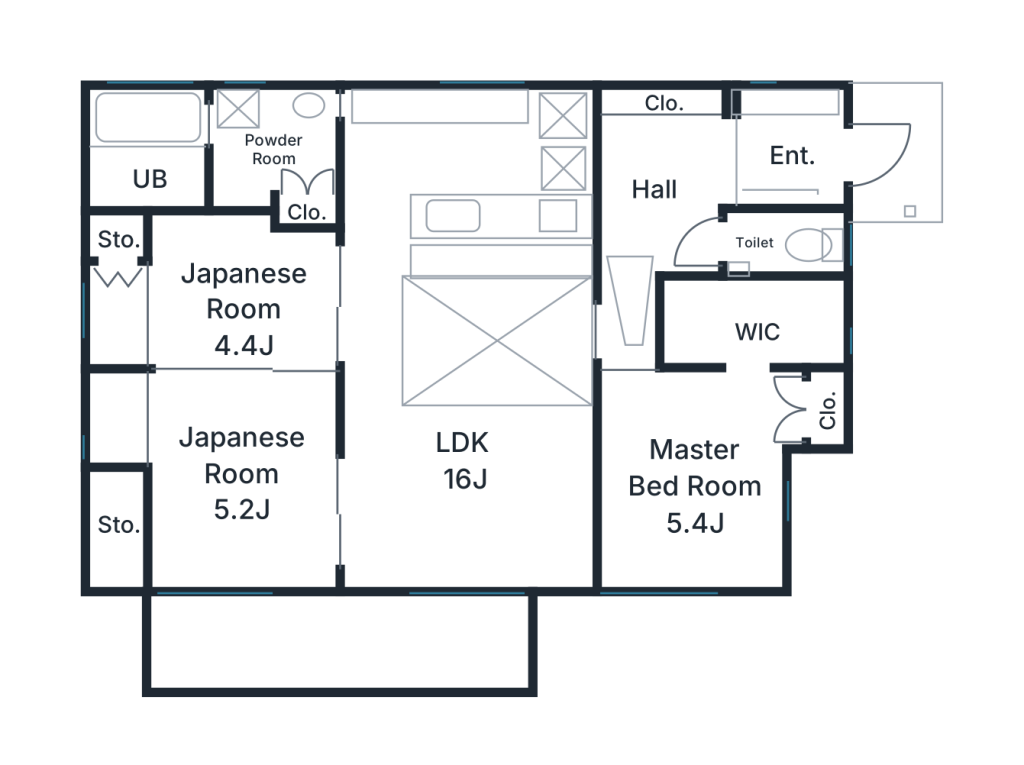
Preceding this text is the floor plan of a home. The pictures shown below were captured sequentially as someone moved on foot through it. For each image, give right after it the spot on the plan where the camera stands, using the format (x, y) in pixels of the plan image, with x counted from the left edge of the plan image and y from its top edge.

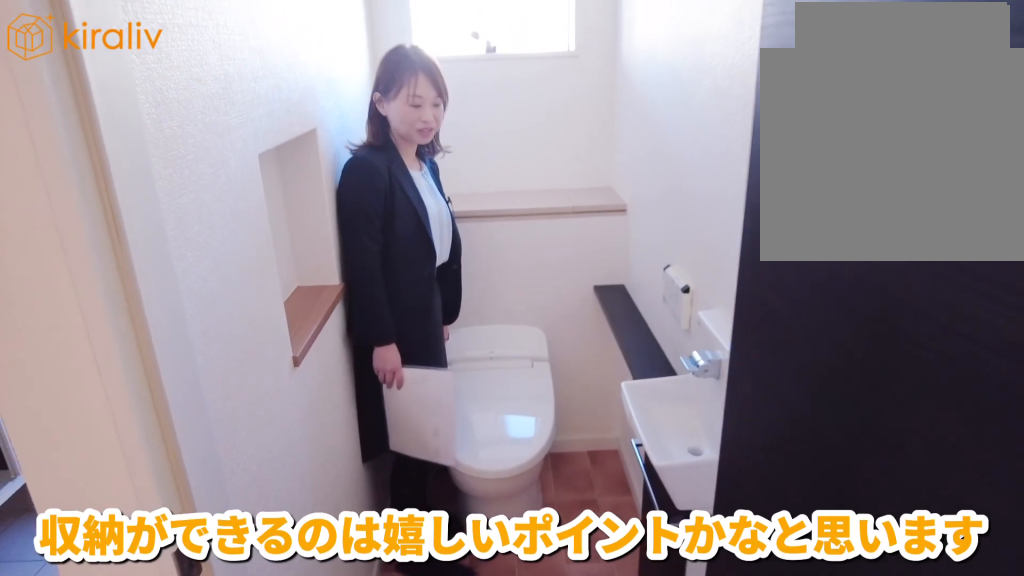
(711, 255)
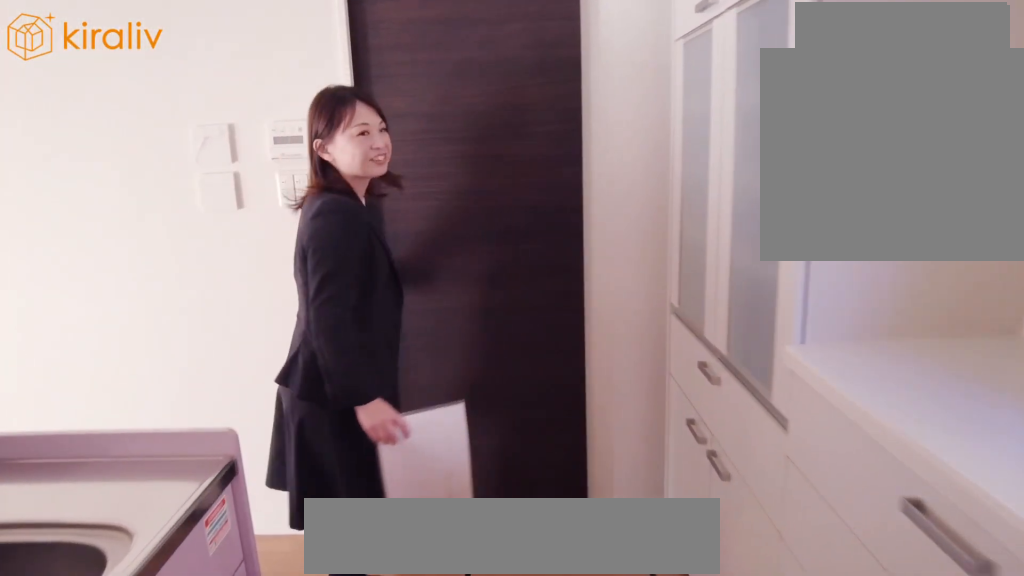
(361, 186)
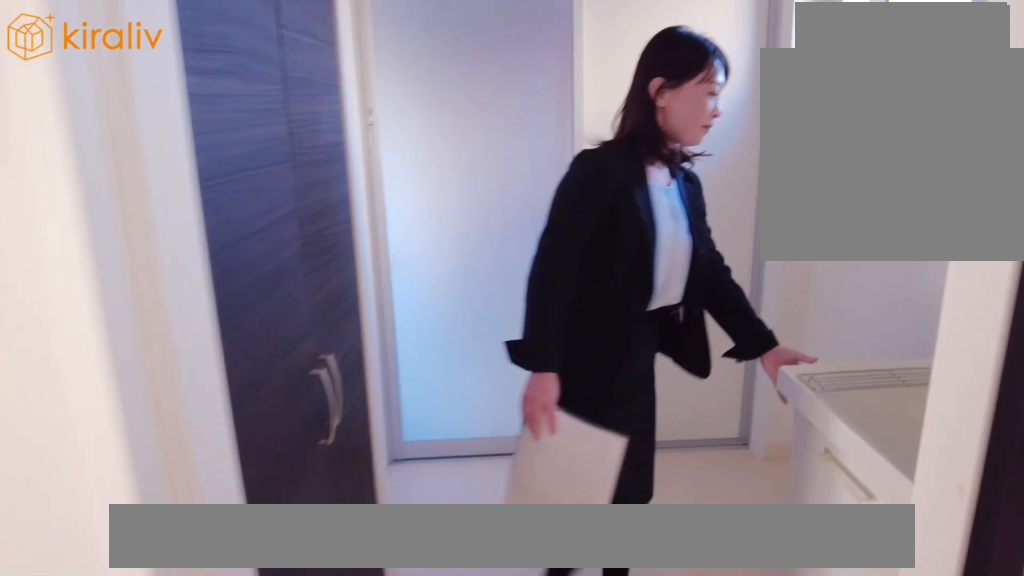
(281, 179)
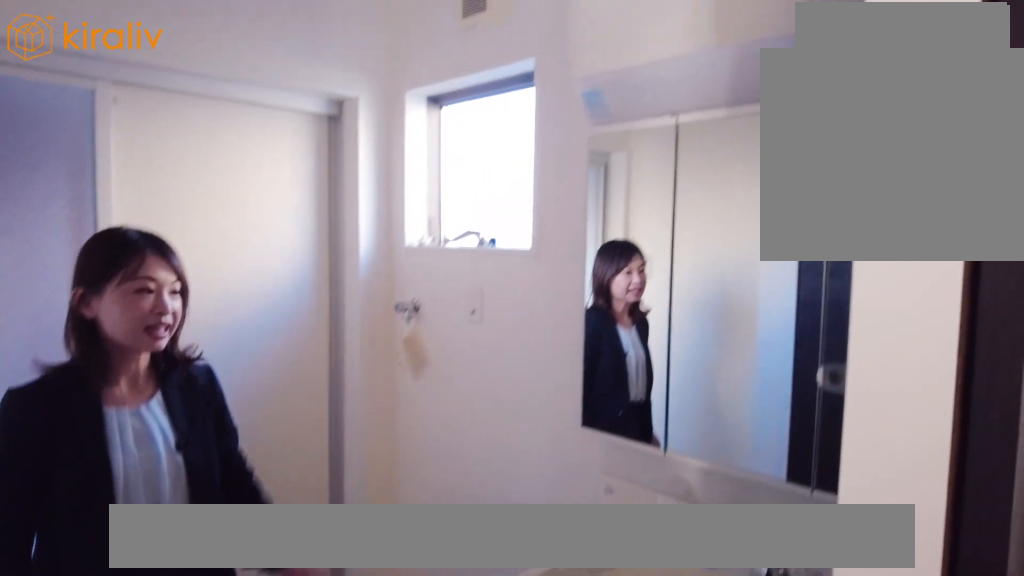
(278, 177)
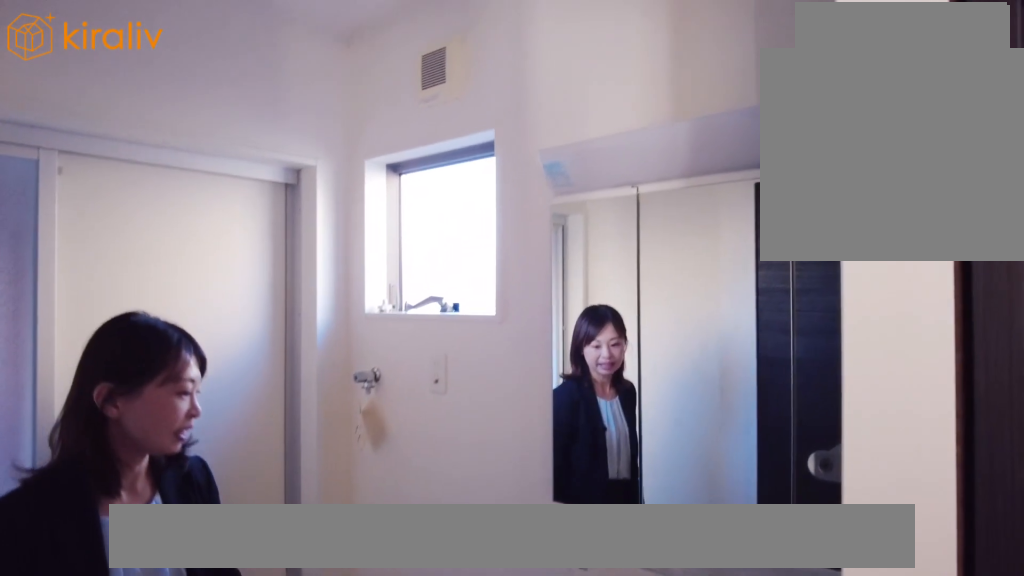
(279, 175)
